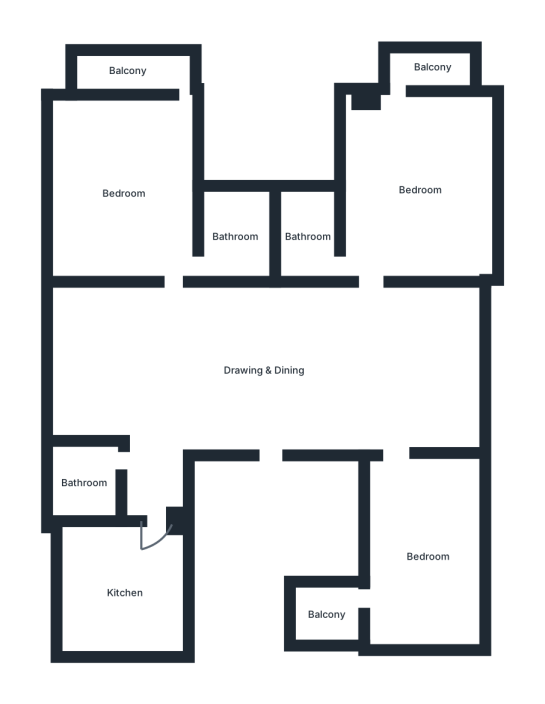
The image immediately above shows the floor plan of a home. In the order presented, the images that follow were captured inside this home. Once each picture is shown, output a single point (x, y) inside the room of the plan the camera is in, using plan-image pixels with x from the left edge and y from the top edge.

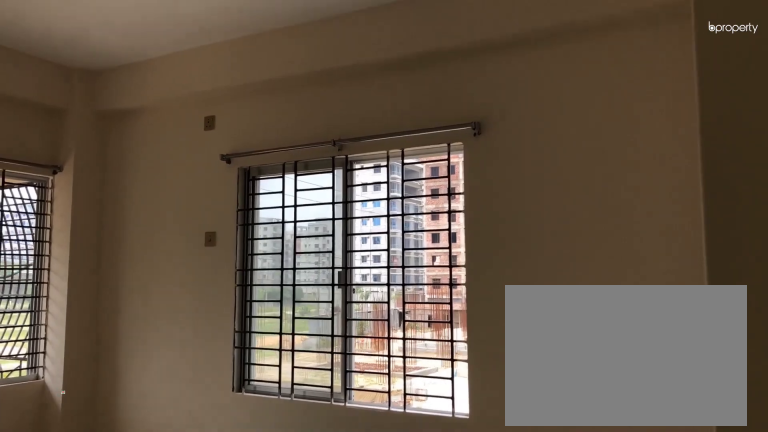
(417, 190)
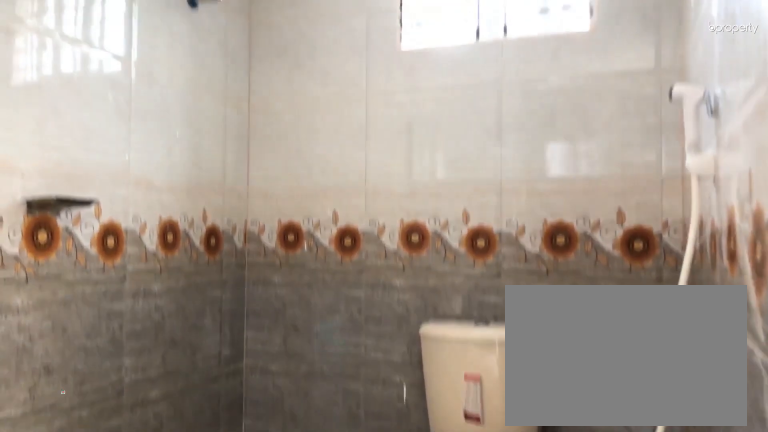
(308, 237)
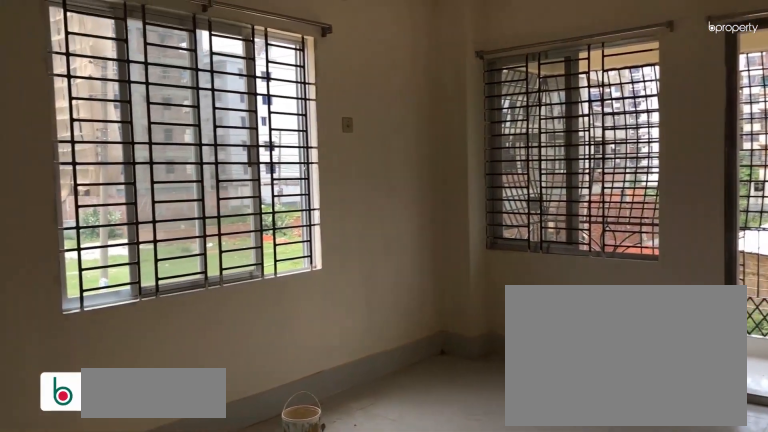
(123, 194)
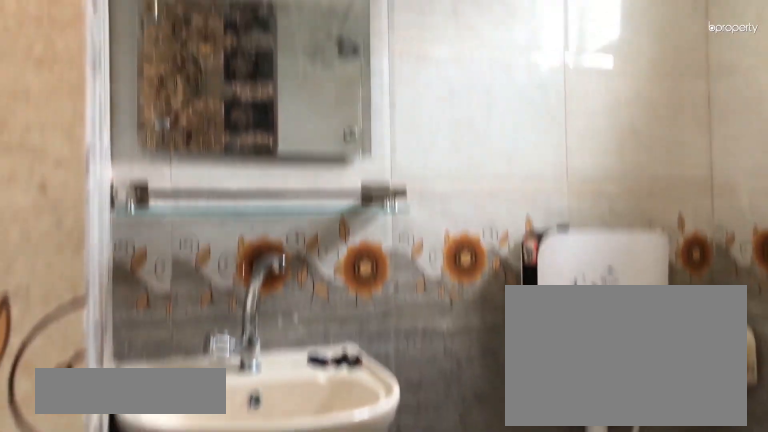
(81, 483)
